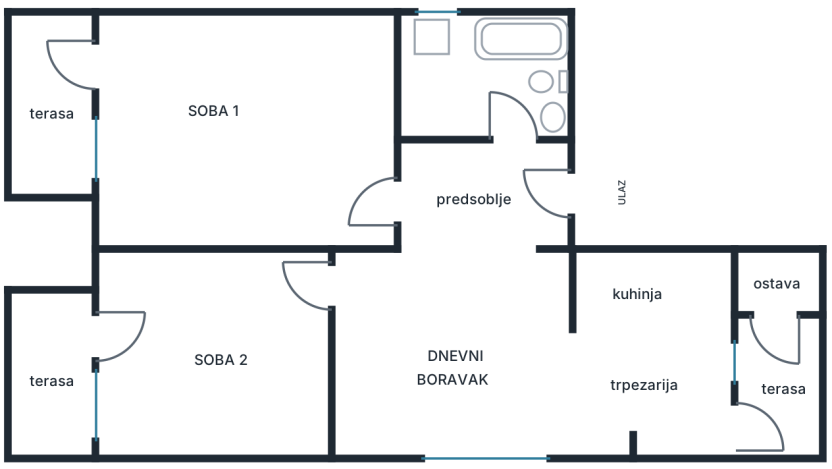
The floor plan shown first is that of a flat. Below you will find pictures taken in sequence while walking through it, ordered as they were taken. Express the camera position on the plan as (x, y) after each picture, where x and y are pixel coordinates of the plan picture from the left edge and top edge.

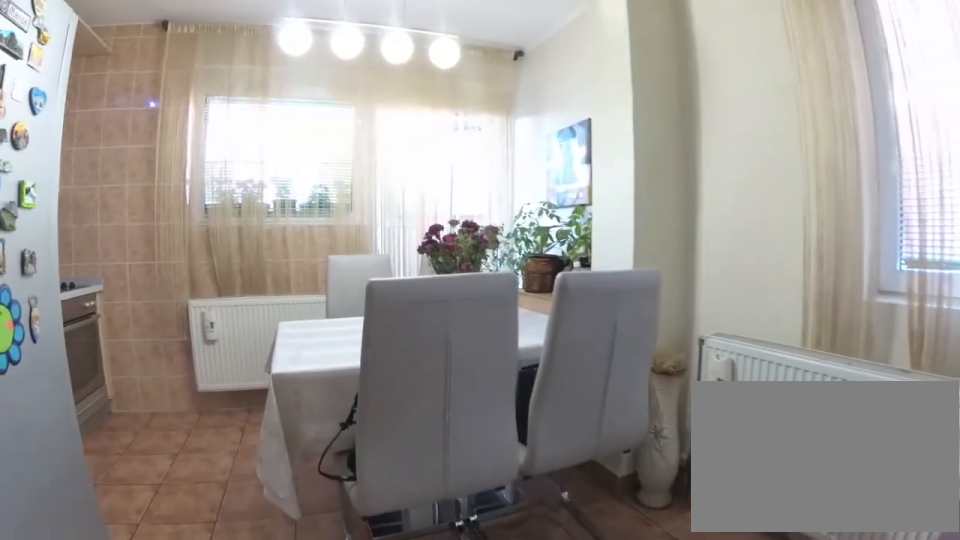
(500, 357)
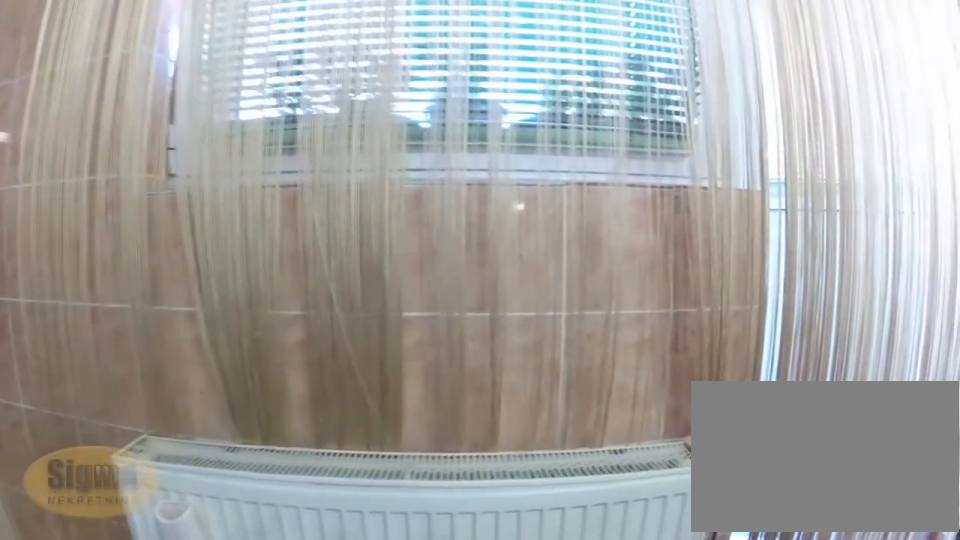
(655, 371)
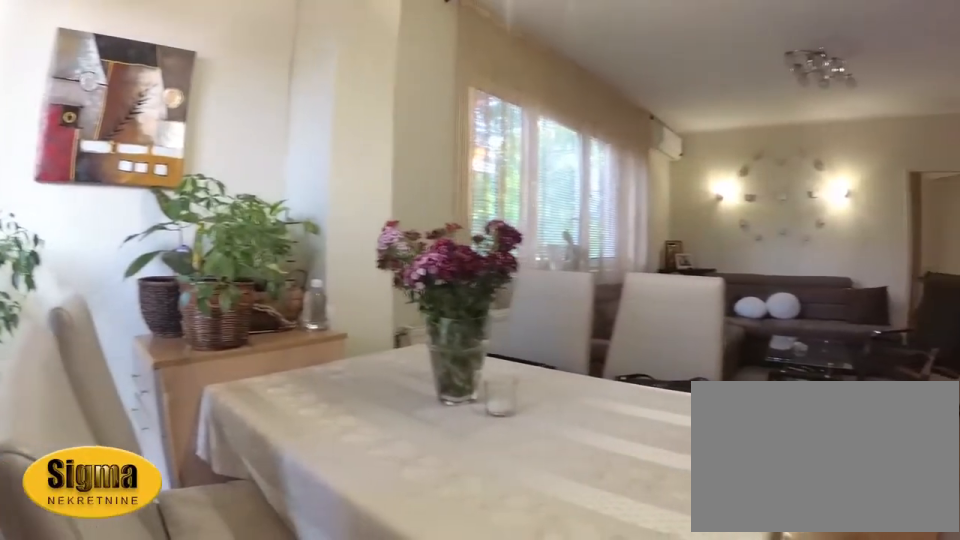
(699, 363)
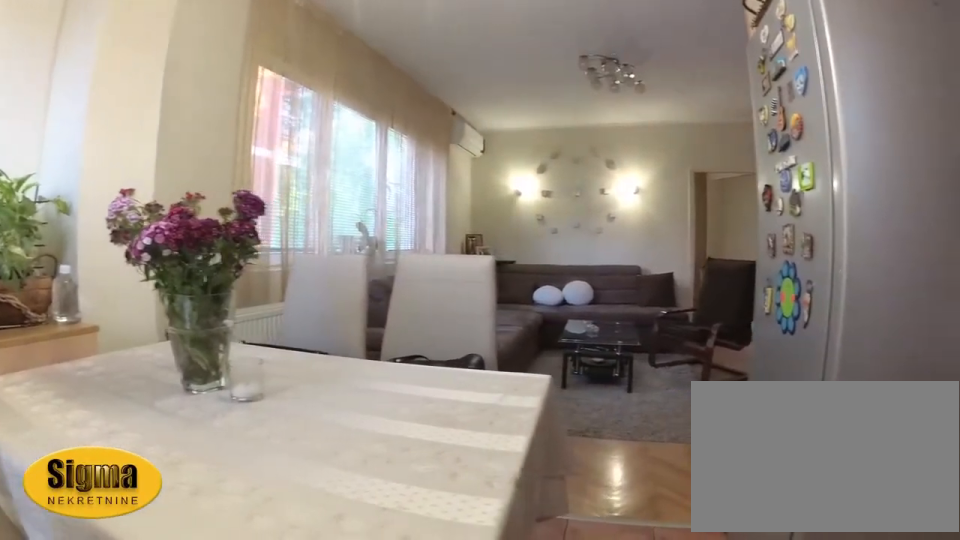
(706, 365)
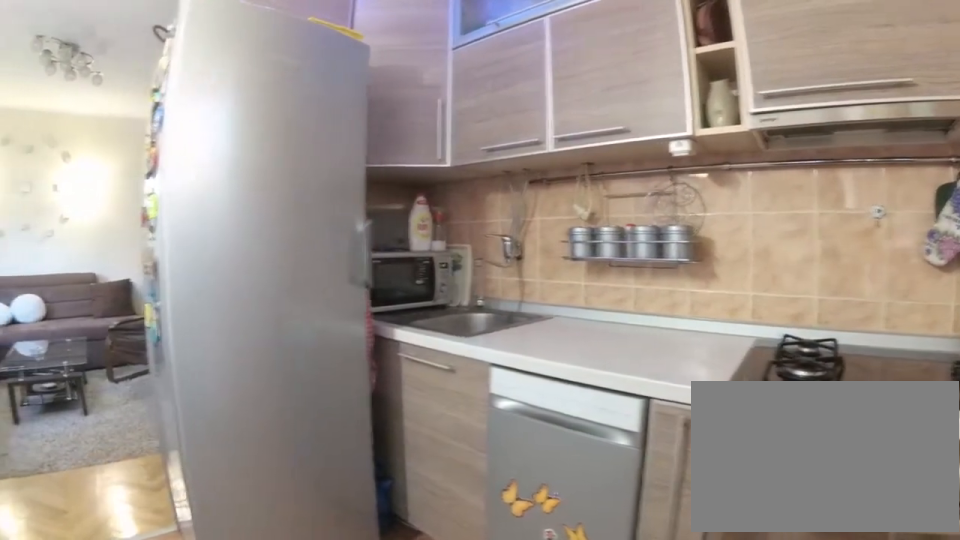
(700, 374)
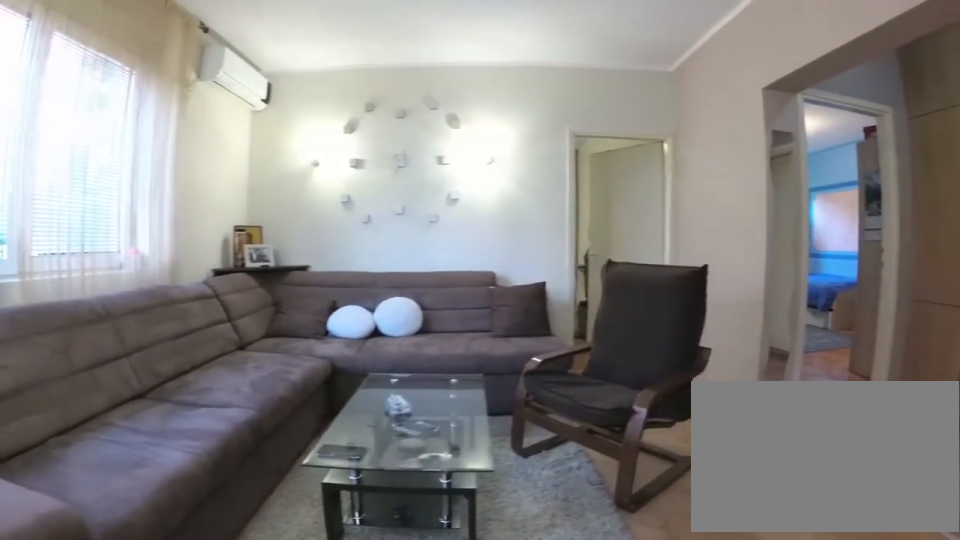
(582, 366)
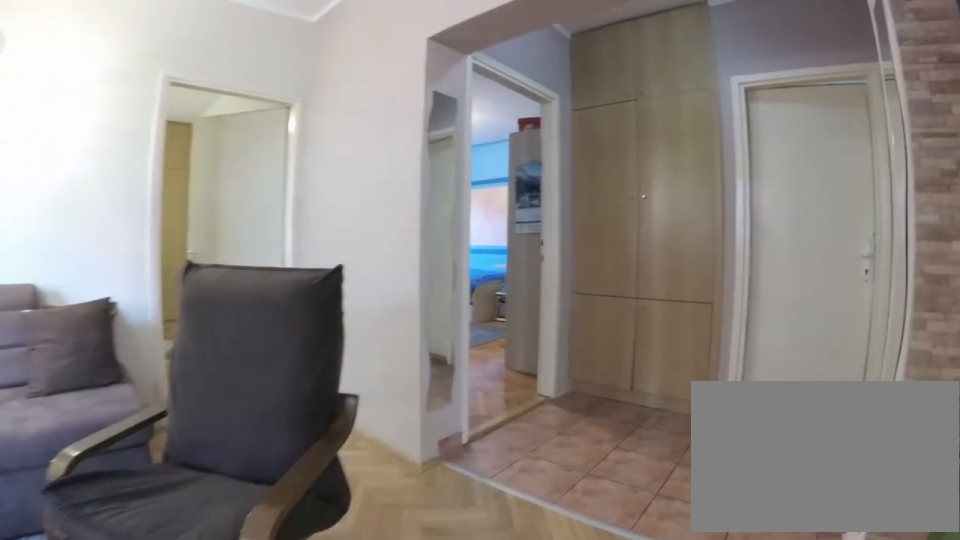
(531, 342)
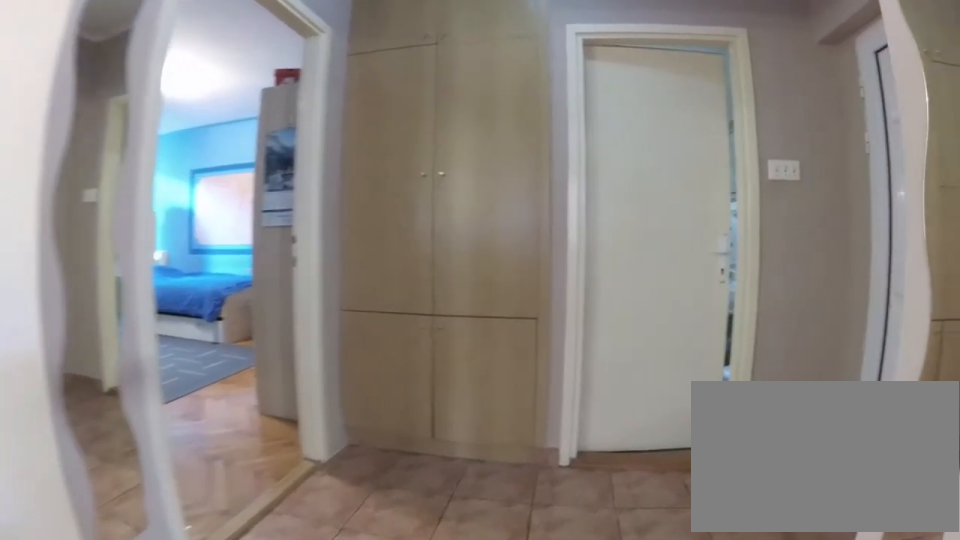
(521, 310)
